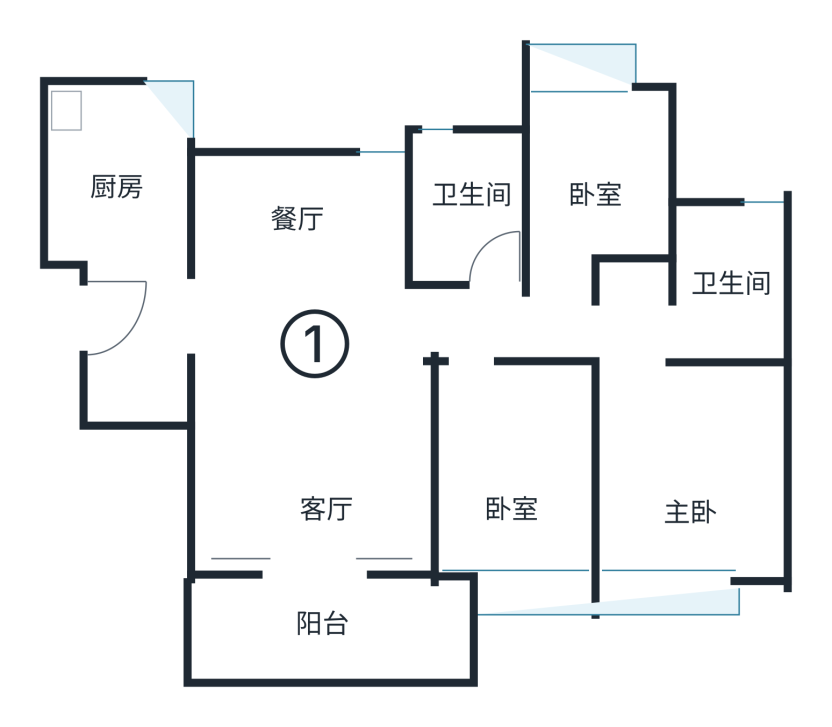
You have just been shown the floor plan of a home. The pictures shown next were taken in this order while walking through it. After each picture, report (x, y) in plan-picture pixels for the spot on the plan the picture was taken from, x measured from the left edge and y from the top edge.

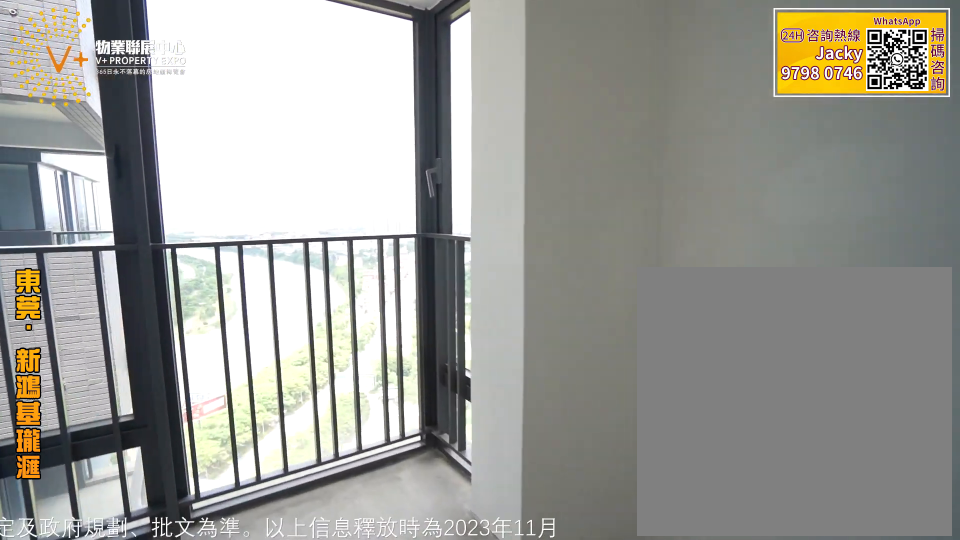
(589, 177)
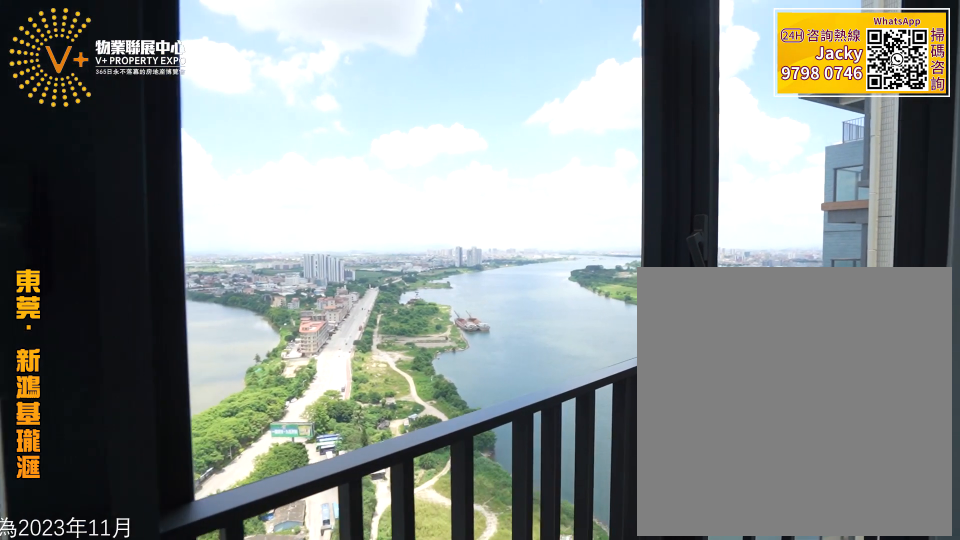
(591, 184)
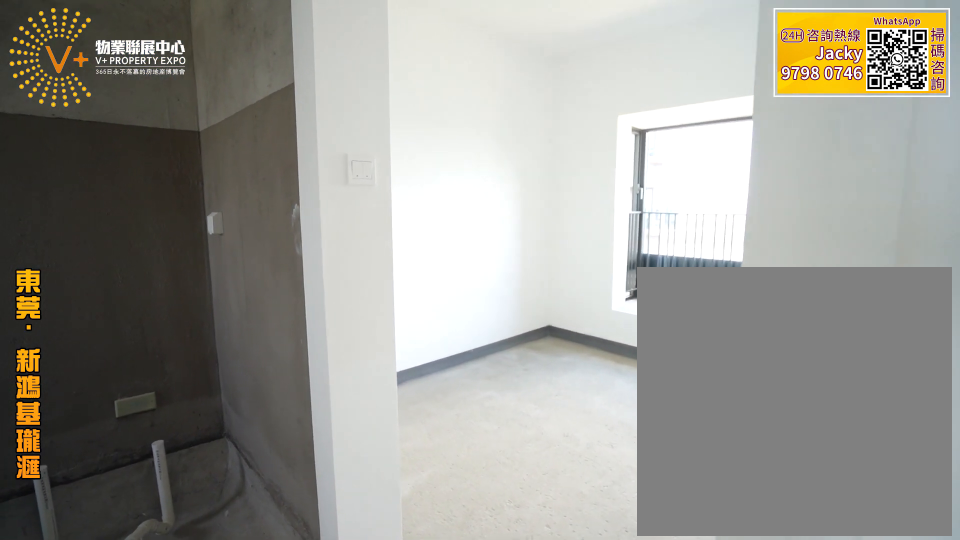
(643, 419)
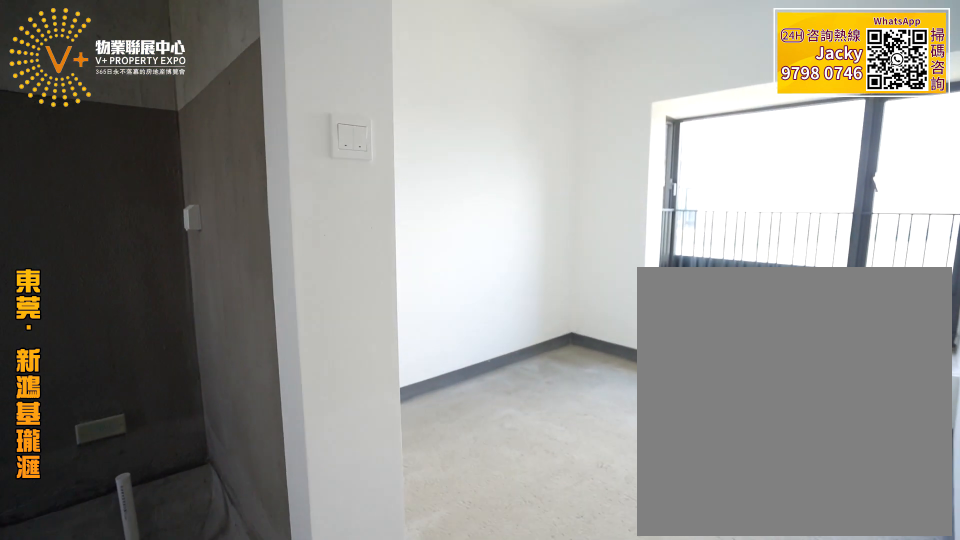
(639, 419)
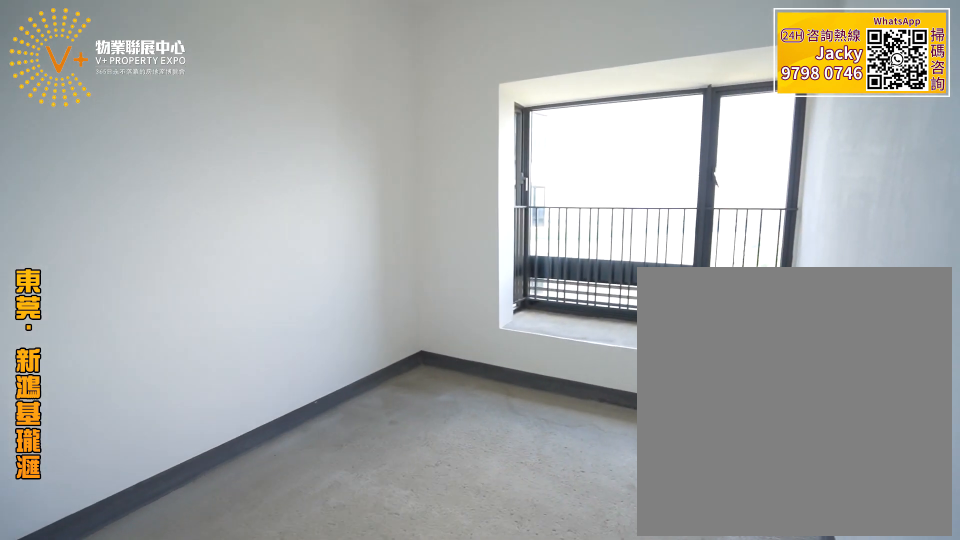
(636, 419)
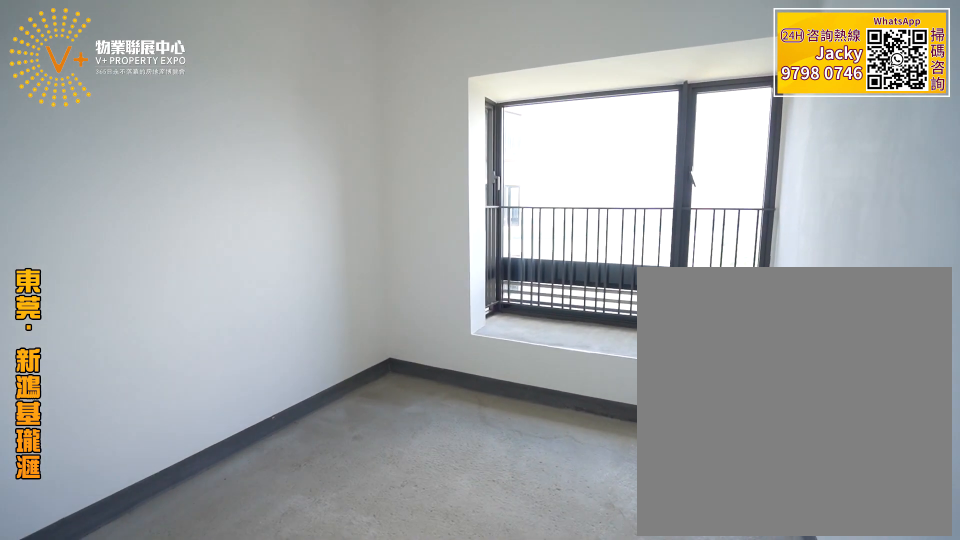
(636, 407)
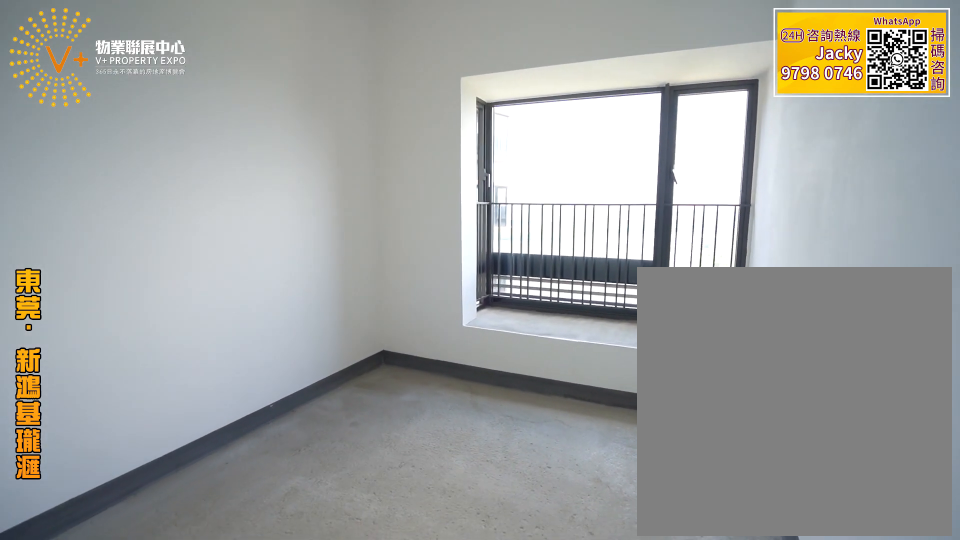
(634, 383)
